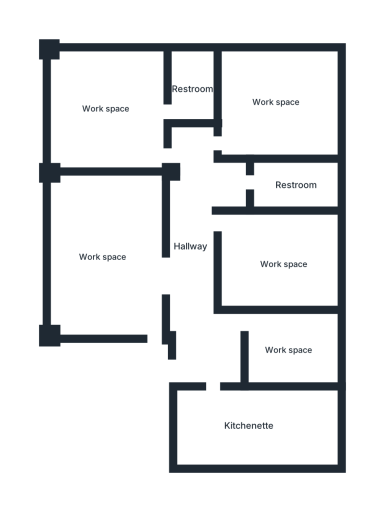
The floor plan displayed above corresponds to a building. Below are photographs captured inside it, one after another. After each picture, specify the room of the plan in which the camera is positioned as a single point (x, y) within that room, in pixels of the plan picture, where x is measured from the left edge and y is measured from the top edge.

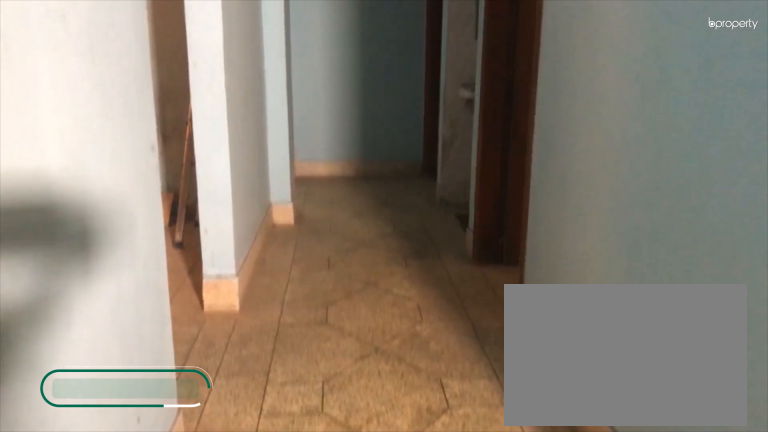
(194, 245)
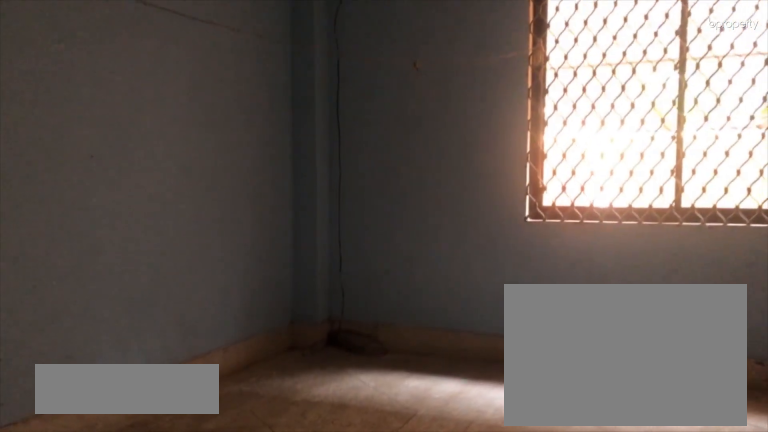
(100, 259)
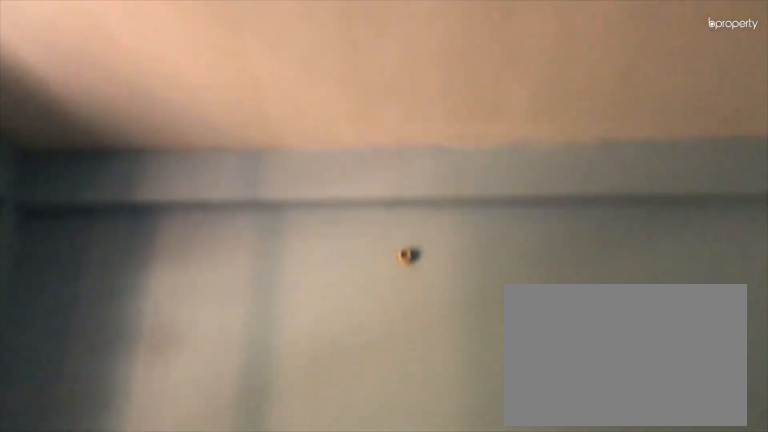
(100, 258)
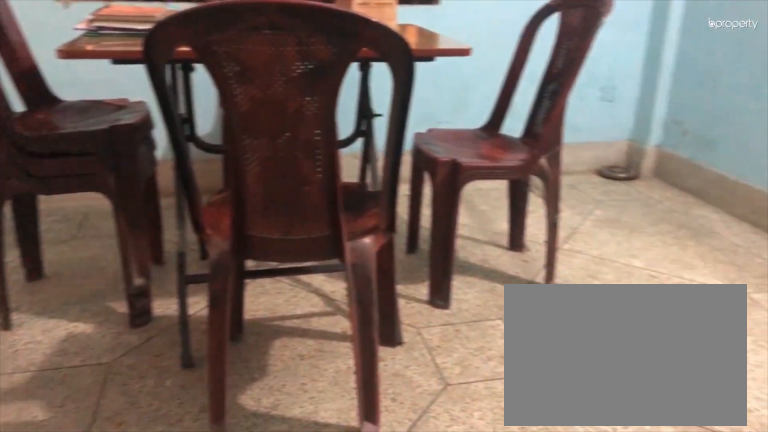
(106, 110)
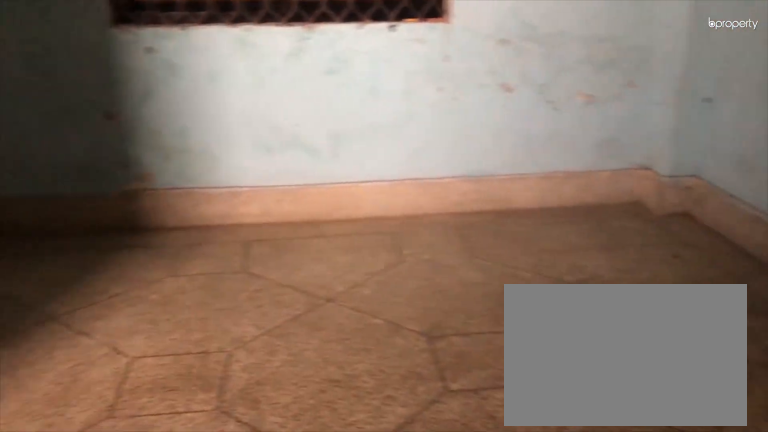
(280, 103)
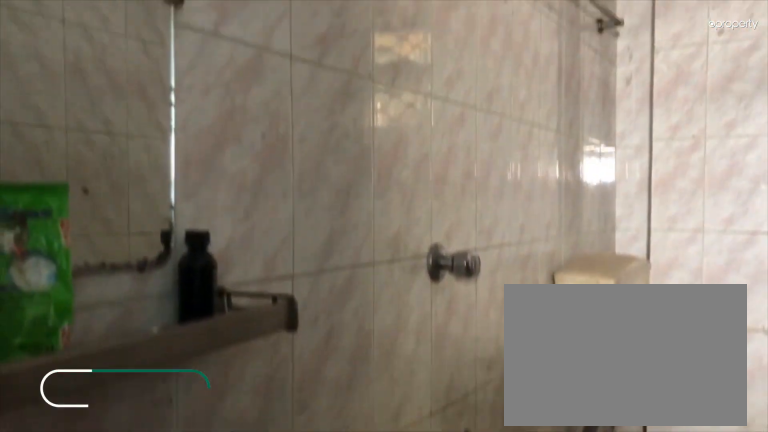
(293, 186)
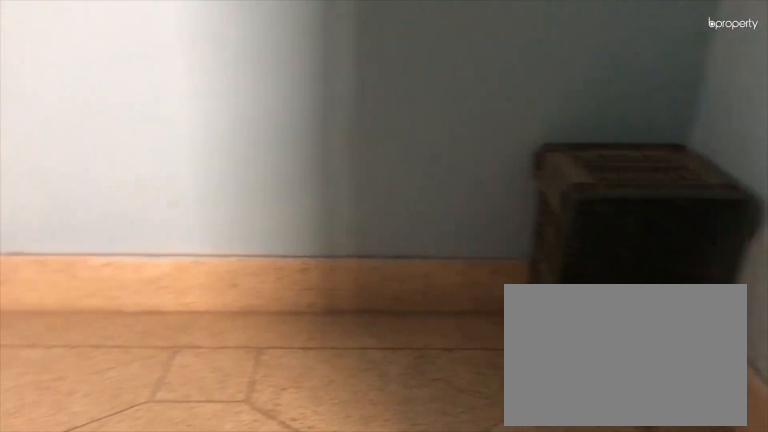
(267, 269)
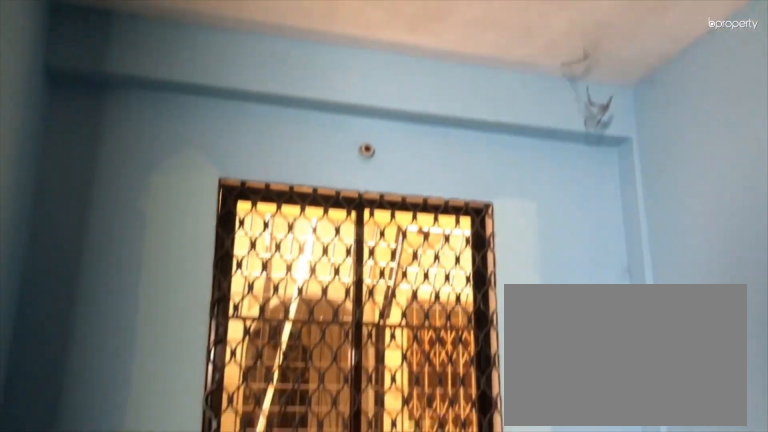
(267, 268)
